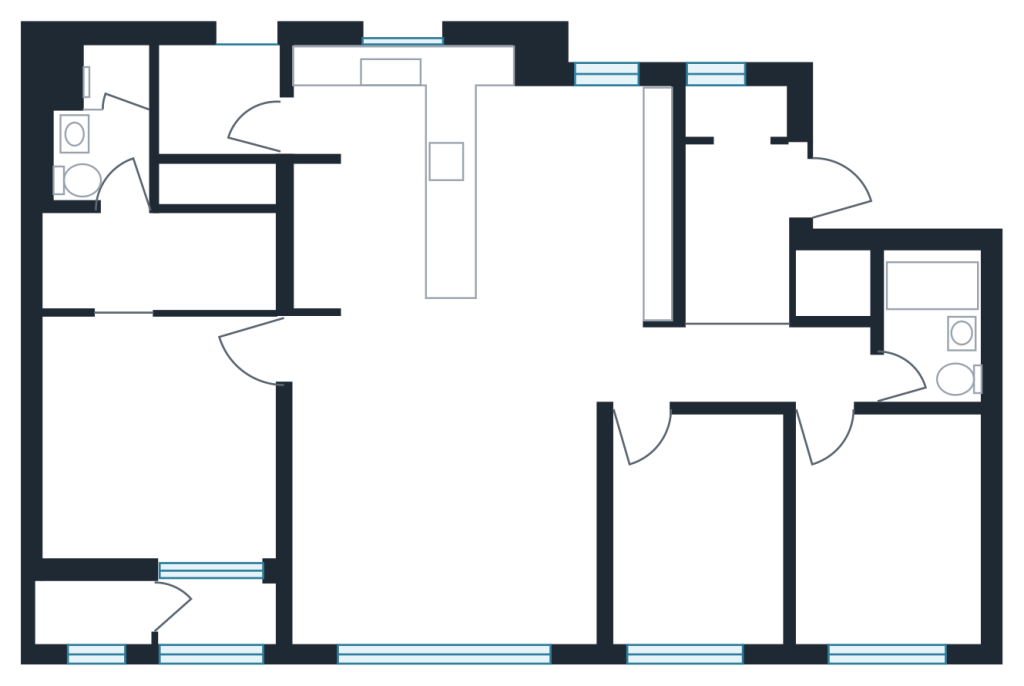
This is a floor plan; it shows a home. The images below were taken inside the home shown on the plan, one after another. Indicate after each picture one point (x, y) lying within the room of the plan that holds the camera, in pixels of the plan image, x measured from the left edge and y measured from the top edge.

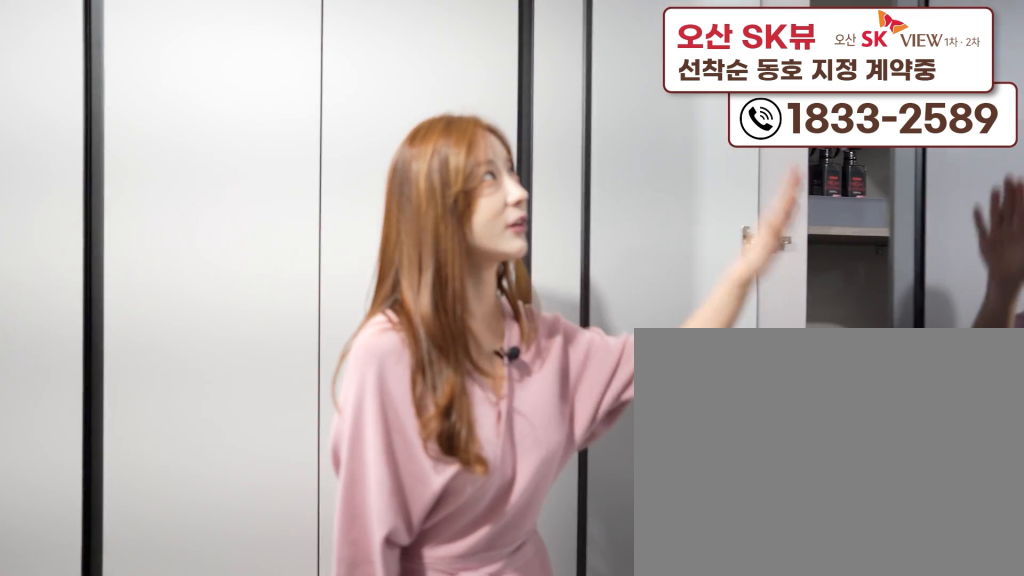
(745, 204)
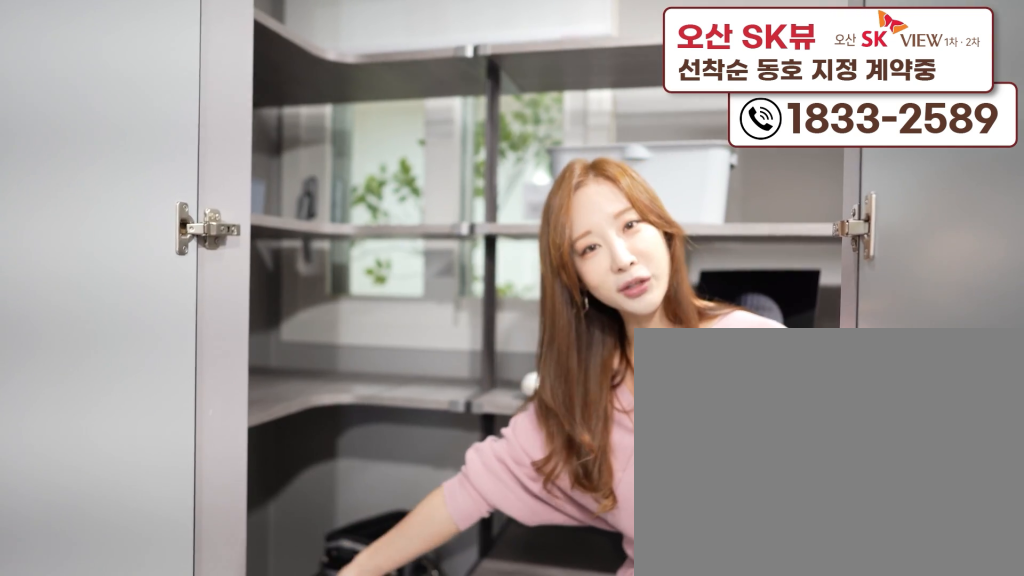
(745, 204)
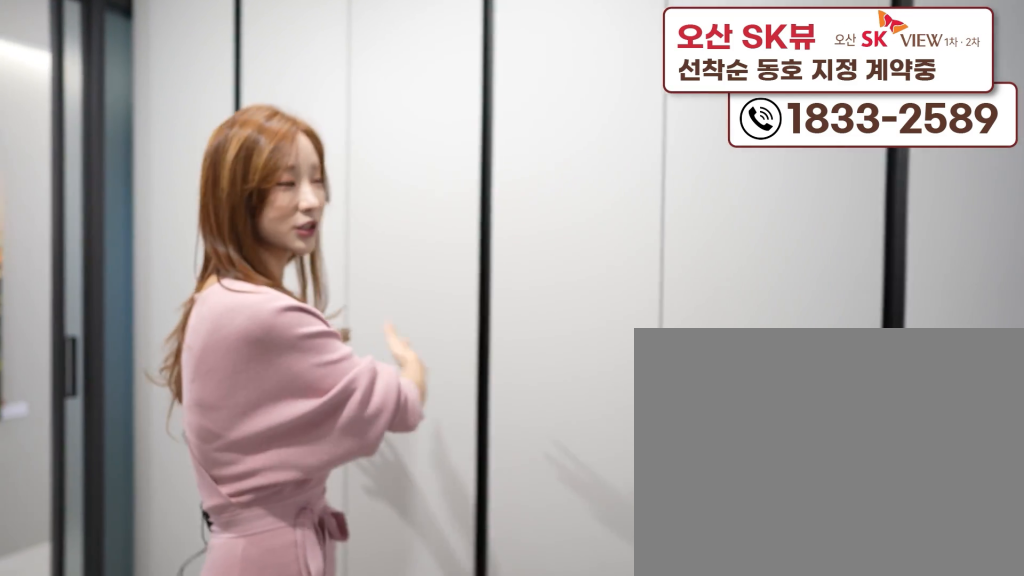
(745, 204)
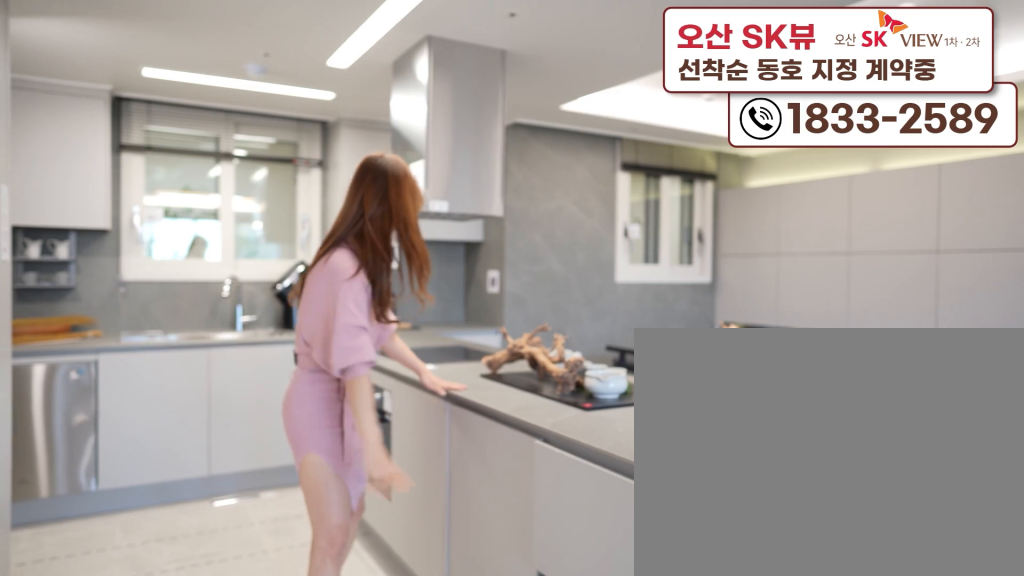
(408, 324)
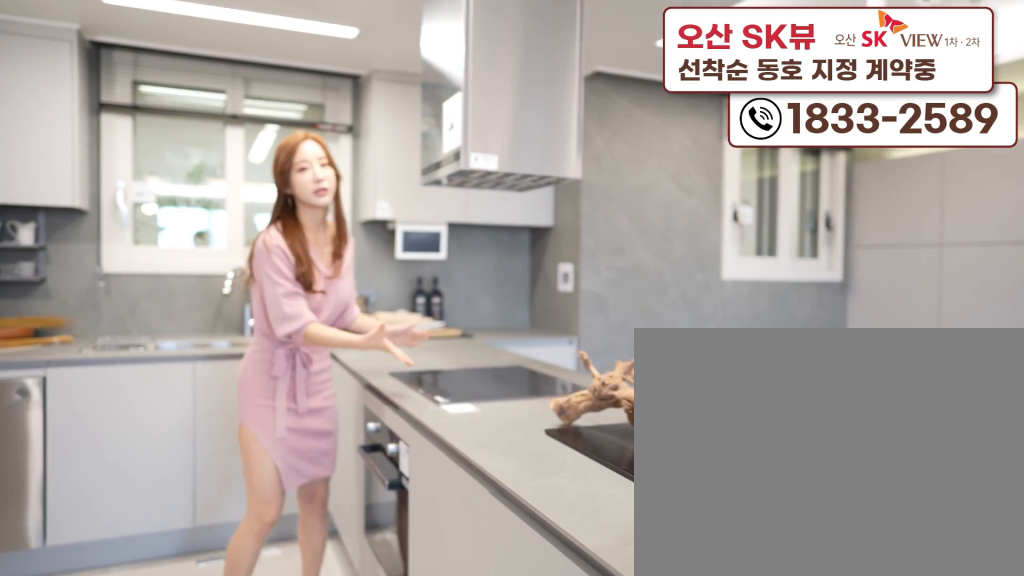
(408, 324)
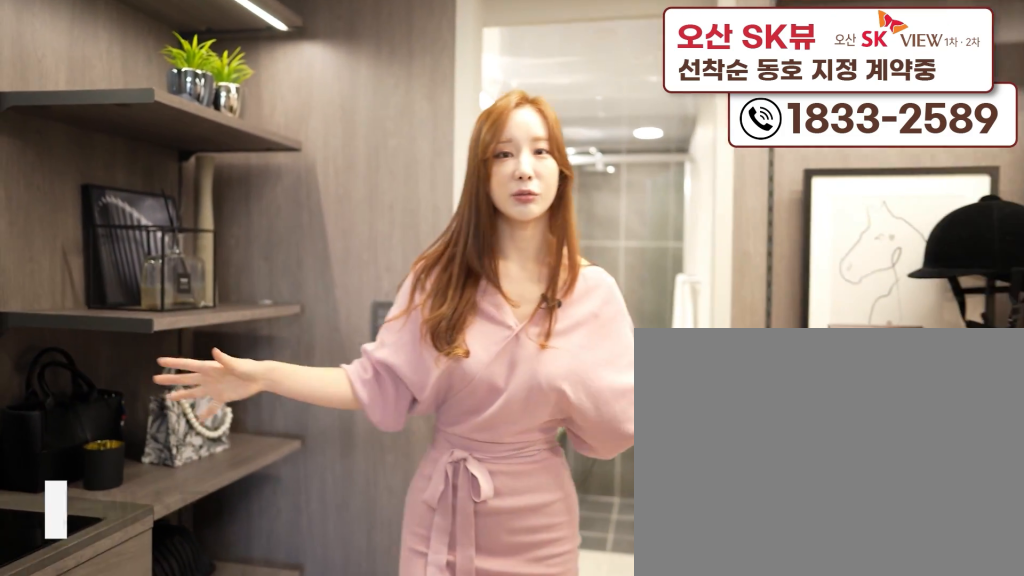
(117, 297)
